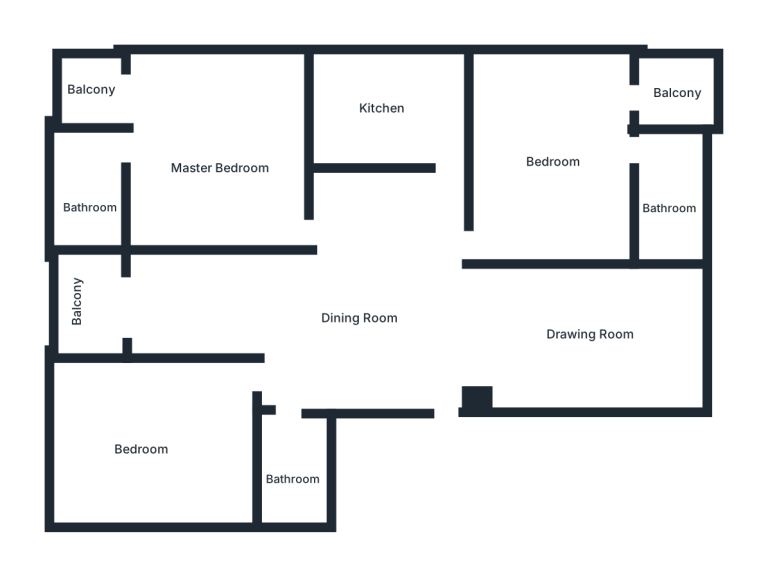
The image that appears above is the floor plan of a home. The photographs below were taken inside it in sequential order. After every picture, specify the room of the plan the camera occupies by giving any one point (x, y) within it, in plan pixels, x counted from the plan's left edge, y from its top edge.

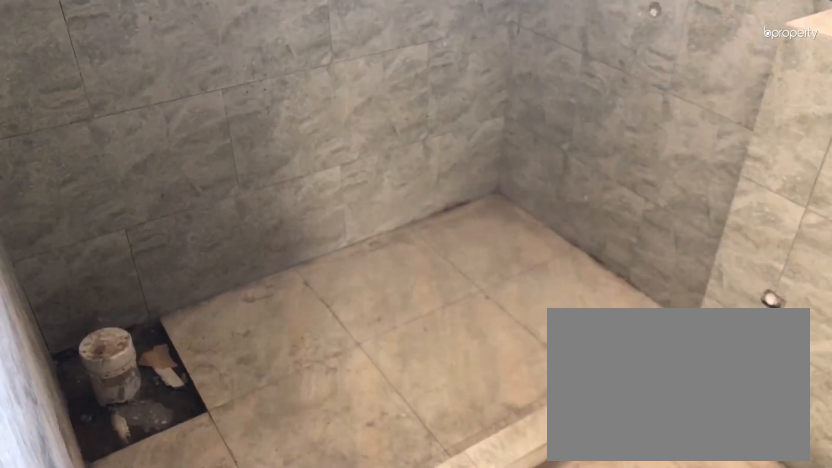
(90, 186)
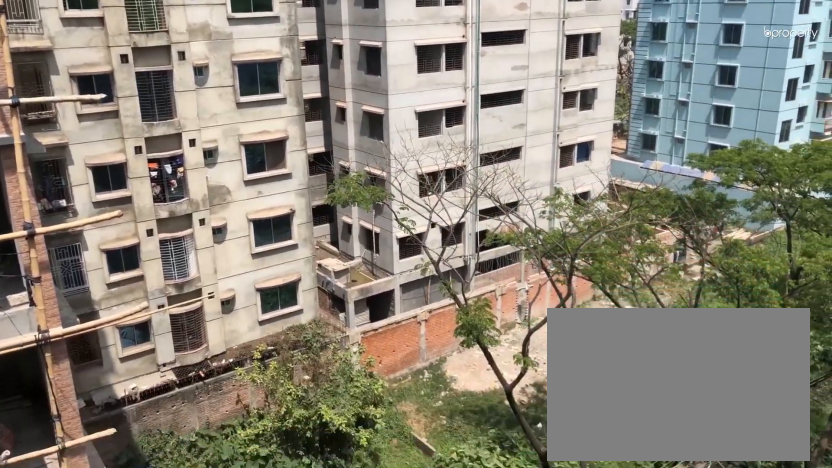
(96, 90)
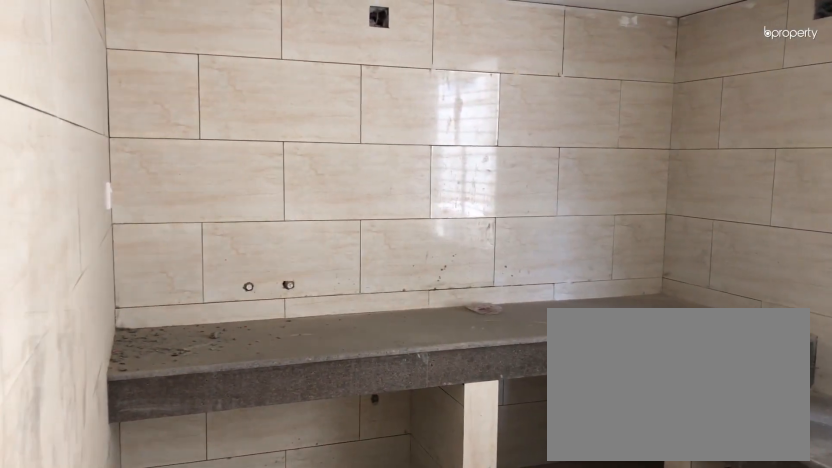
(377, 103)
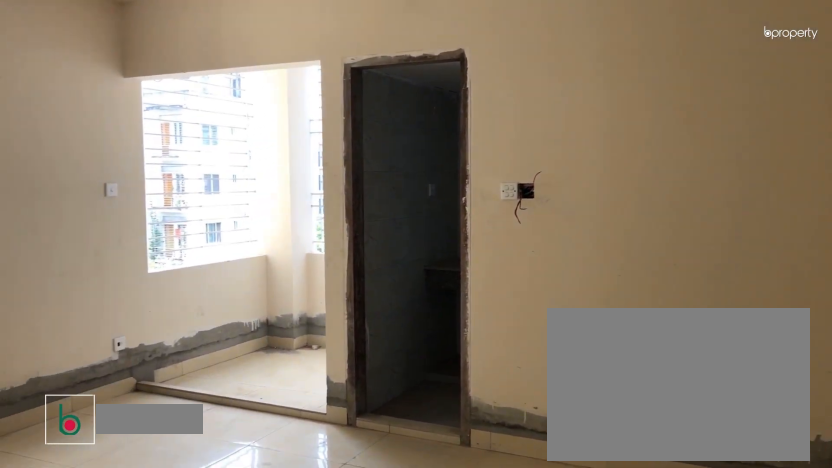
(552, 147)
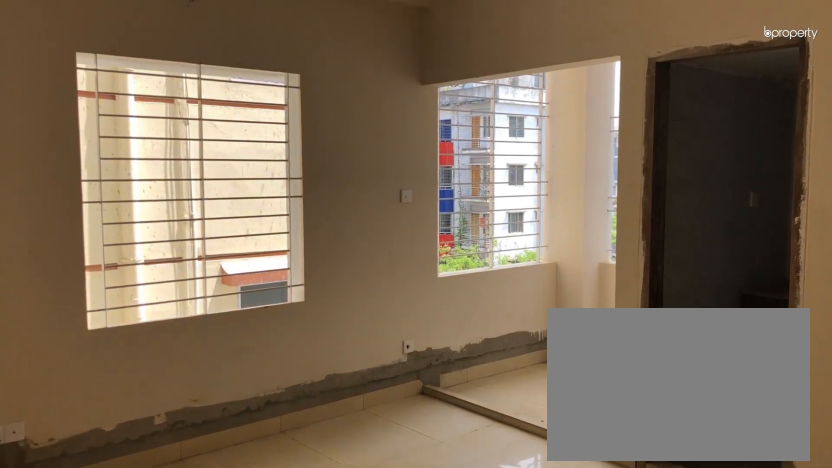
(552, 147)
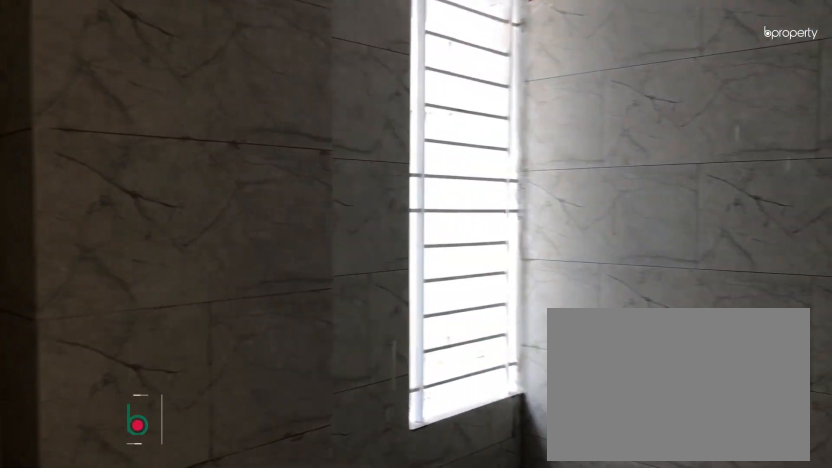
(663, 200)
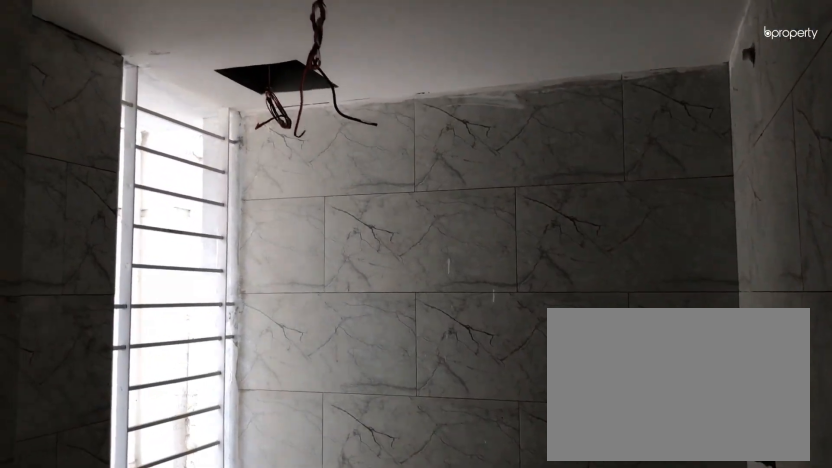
(663, 200)
